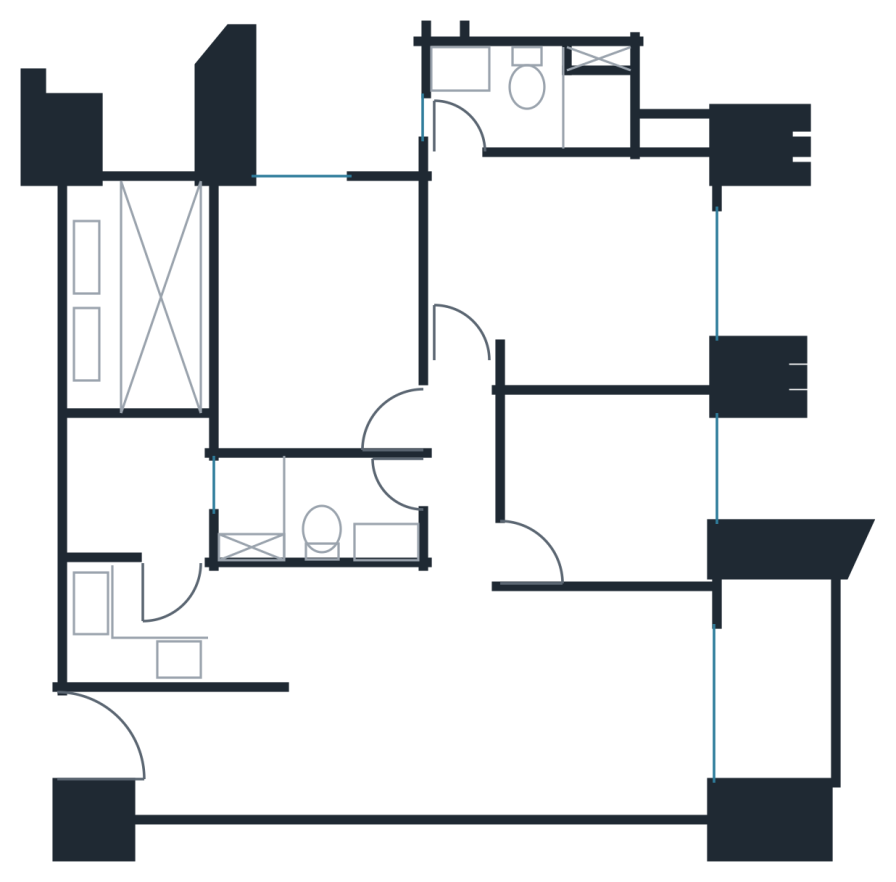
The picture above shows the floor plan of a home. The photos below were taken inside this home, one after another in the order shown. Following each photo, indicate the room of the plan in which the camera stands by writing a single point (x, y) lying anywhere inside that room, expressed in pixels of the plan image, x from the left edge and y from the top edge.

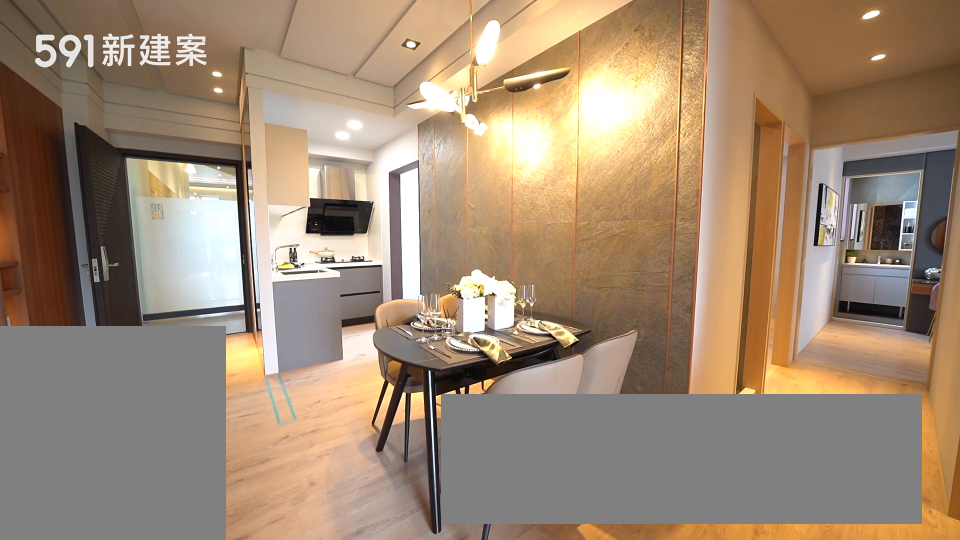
(351, 663)
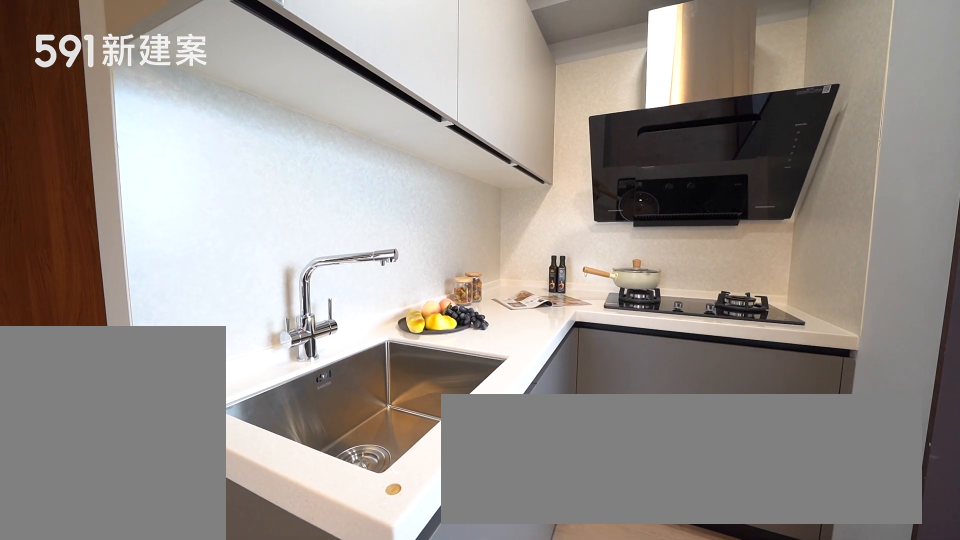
(180, 626)
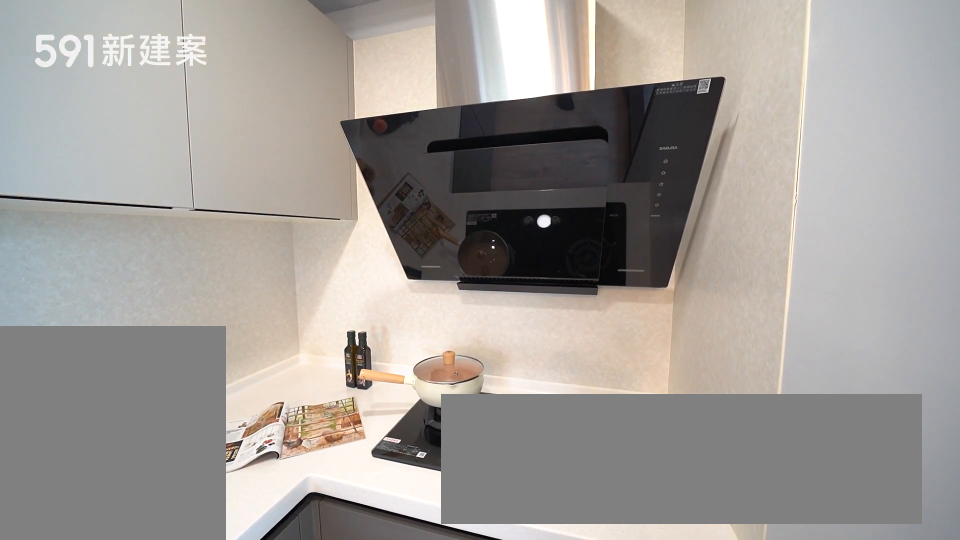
(180, 626)
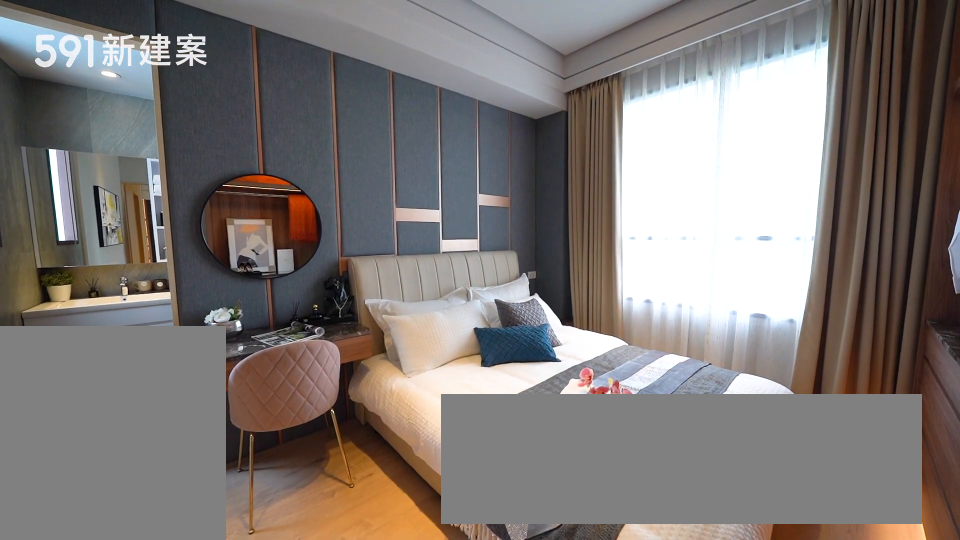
(576, 264)
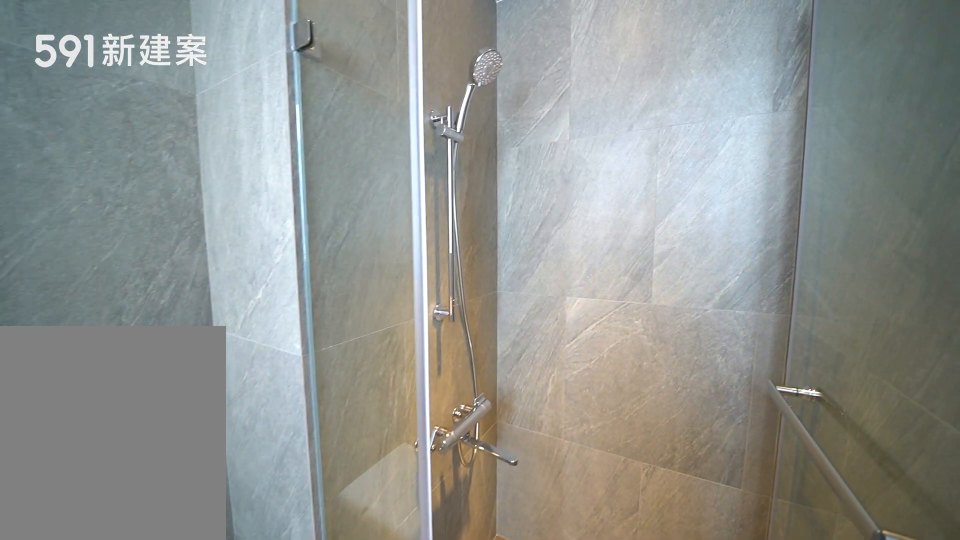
(530, 92)
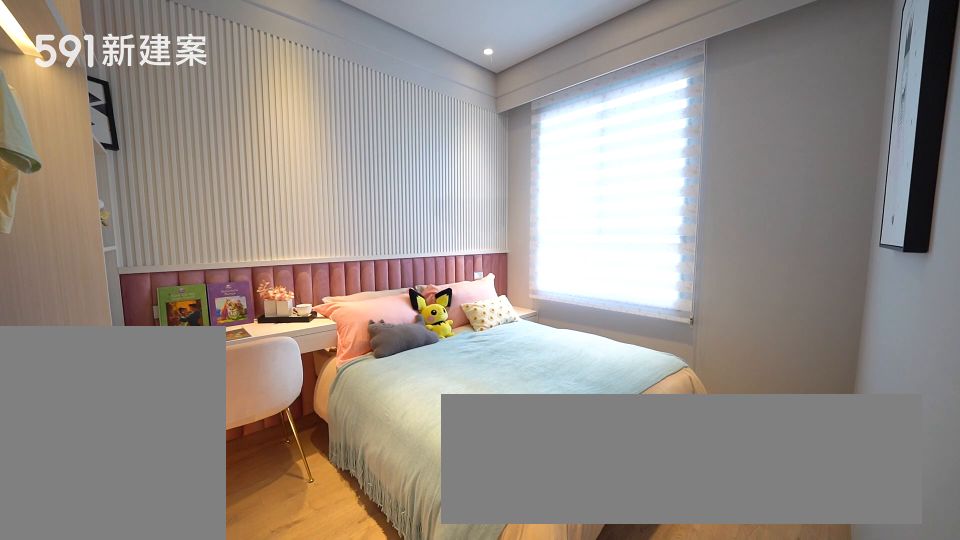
(317, 302)
